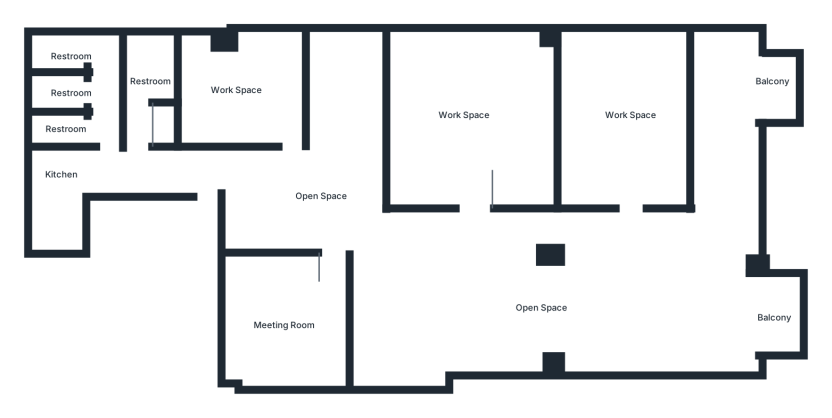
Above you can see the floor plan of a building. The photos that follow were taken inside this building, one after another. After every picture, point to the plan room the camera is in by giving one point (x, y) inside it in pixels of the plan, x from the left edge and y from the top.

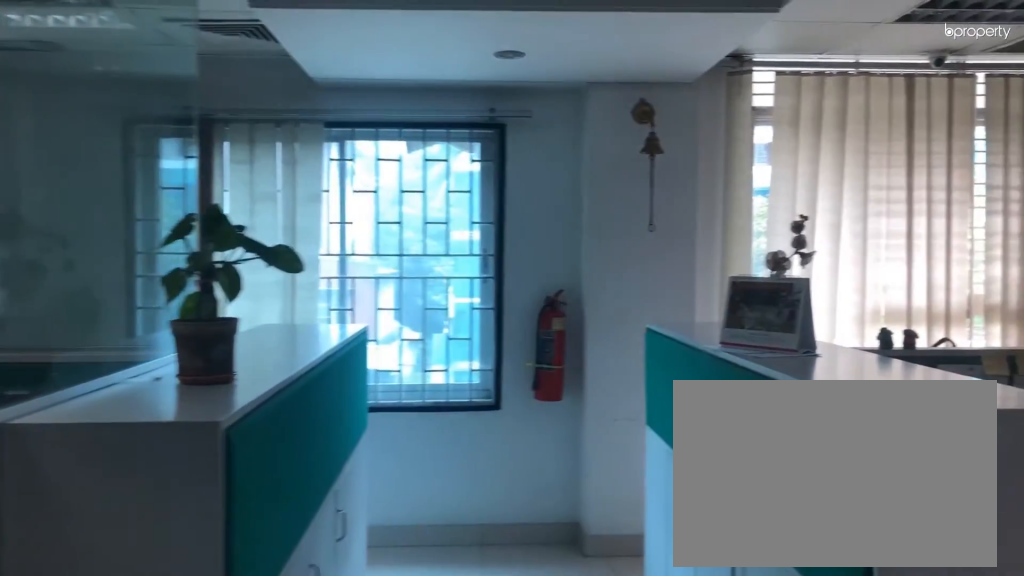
(608, 239)
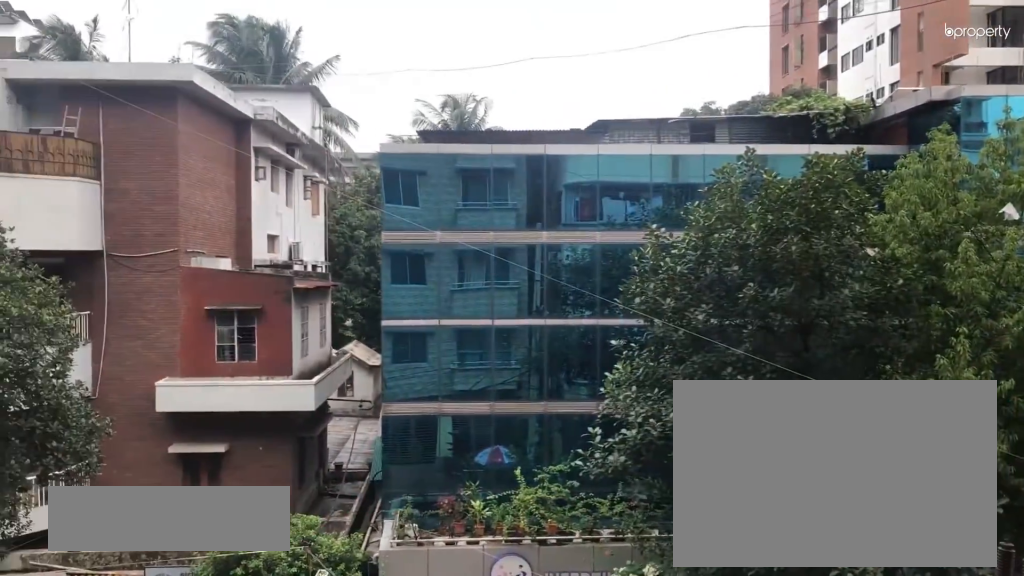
(778, 314)
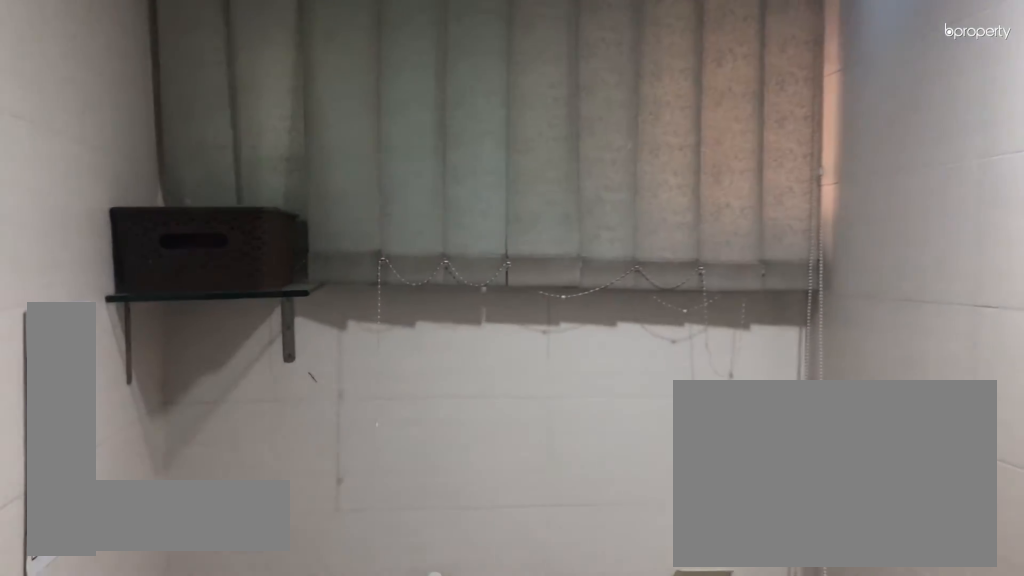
(142, 78)
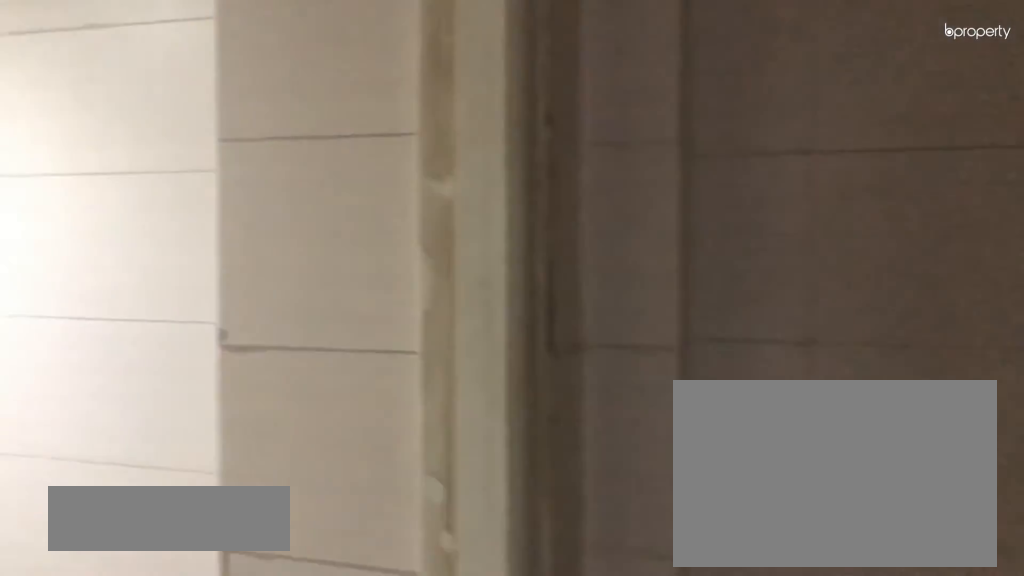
(80, 52)
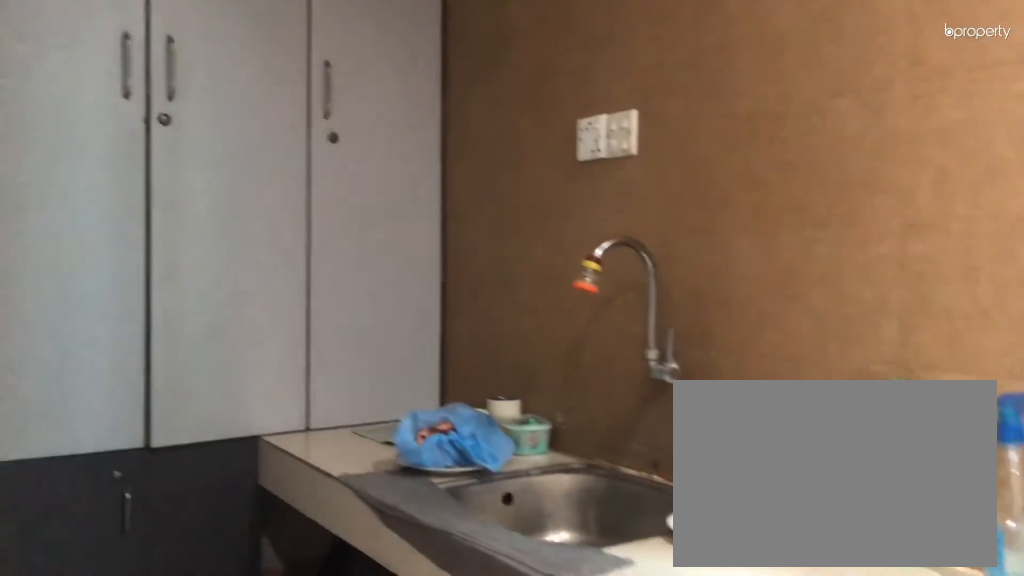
(55, 218)
